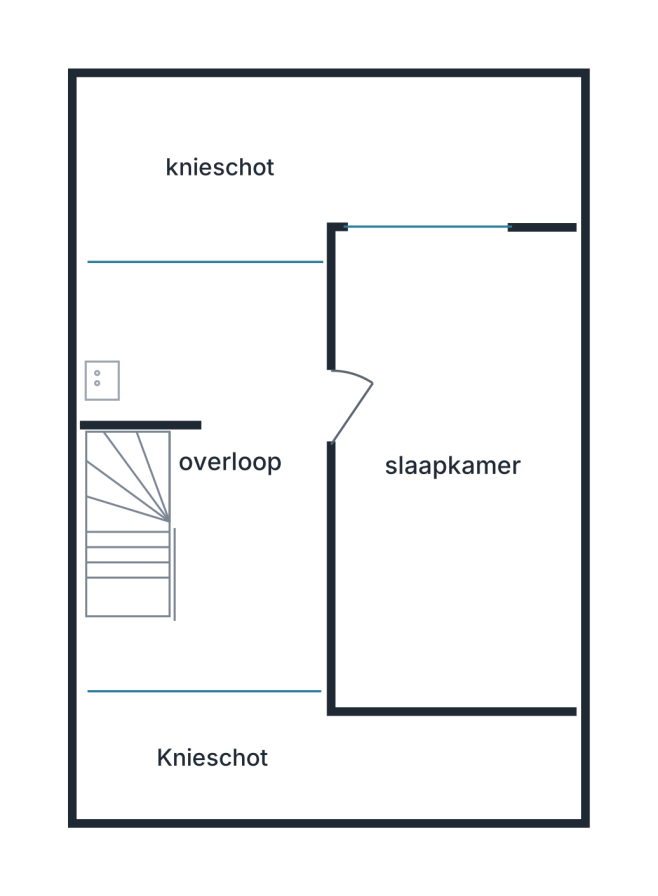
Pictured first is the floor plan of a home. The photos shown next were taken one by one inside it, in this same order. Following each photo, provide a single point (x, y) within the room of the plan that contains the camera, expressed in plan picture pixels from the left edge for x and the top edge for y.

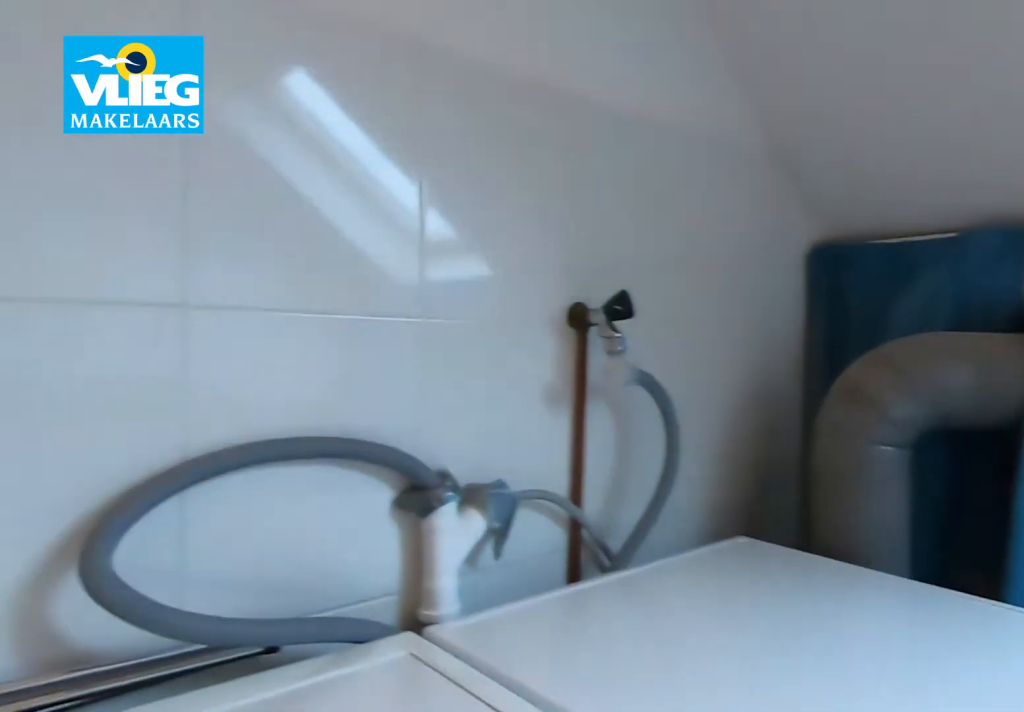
(209, 479)
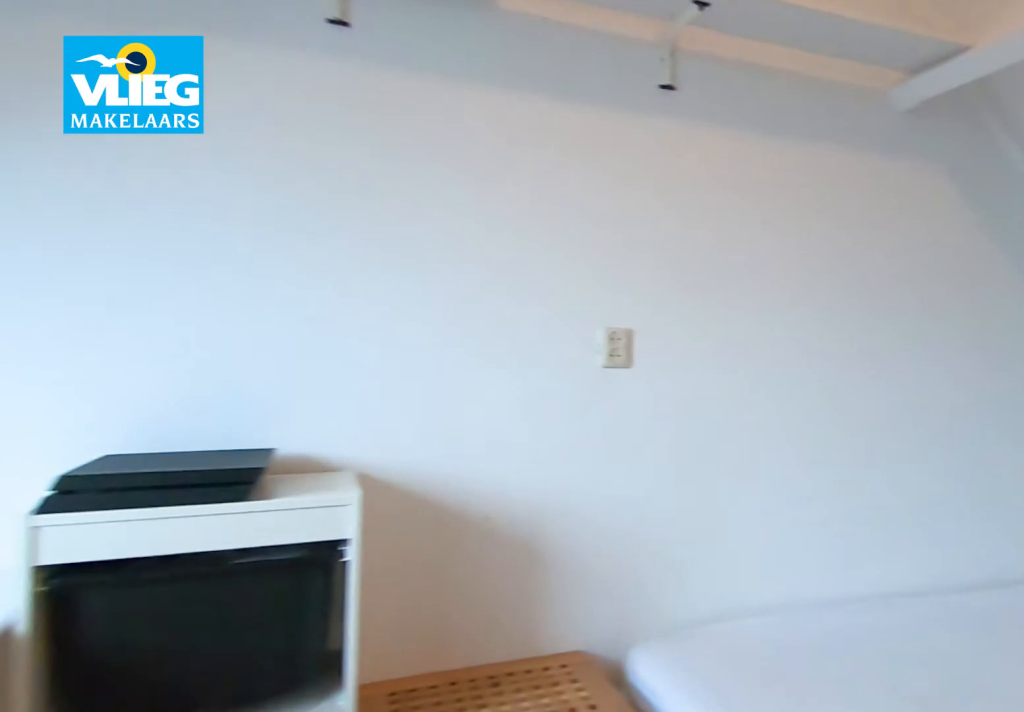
(453, 549)
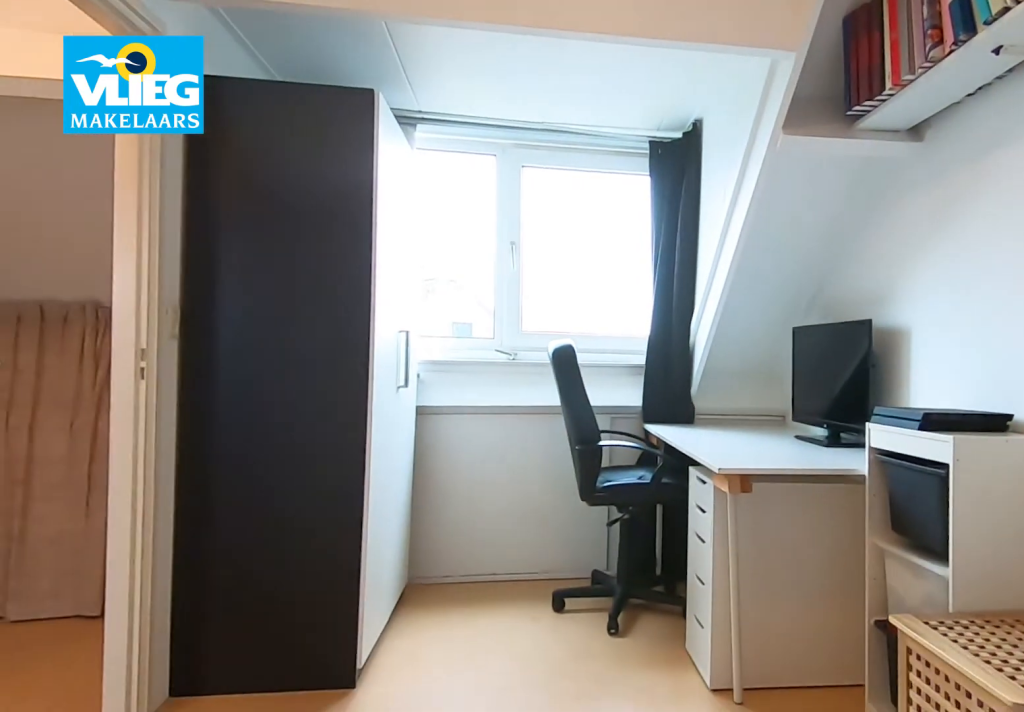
(453, 549)
